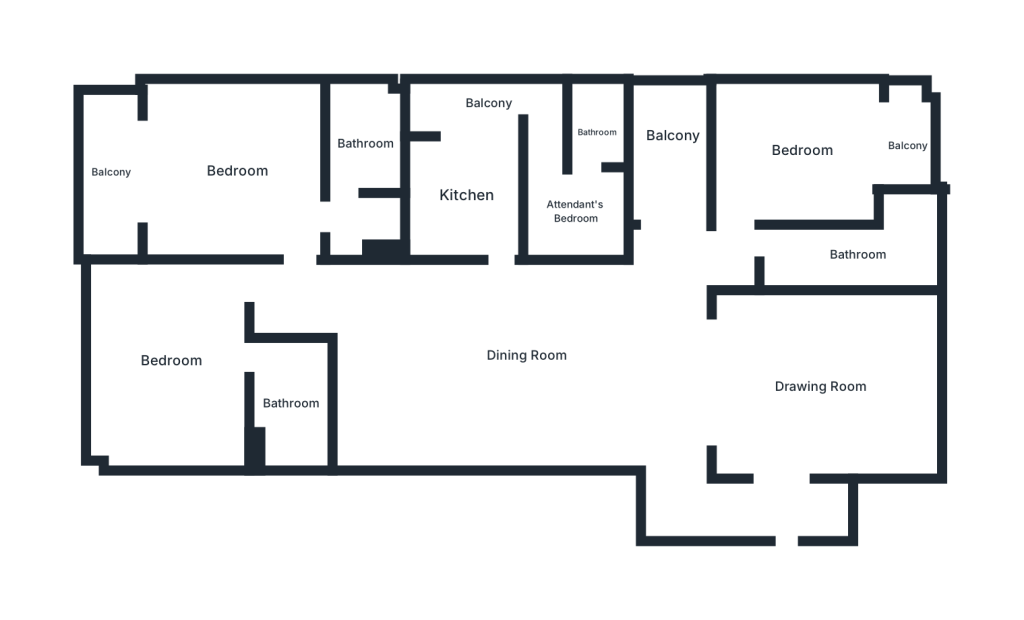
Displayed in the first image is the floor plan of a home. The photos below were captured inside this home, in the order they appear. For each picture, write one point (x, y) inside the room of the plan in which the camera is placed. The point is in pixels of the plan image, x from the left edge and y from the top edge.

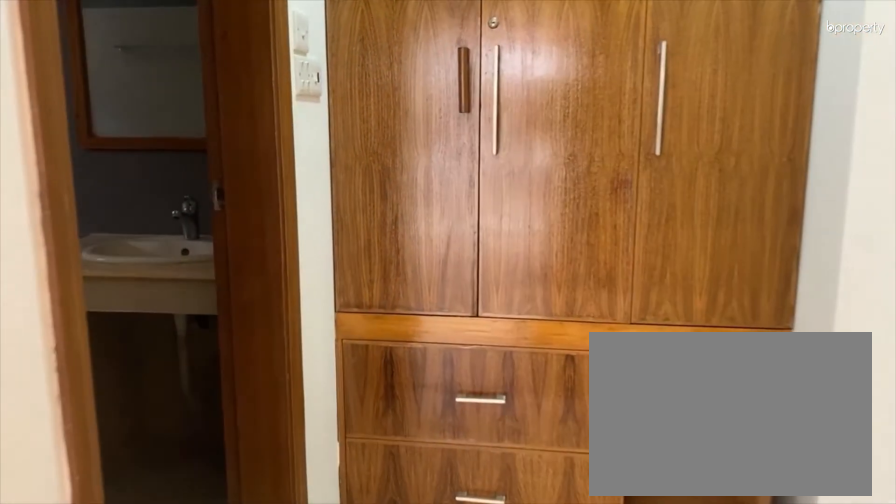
(342, 199)
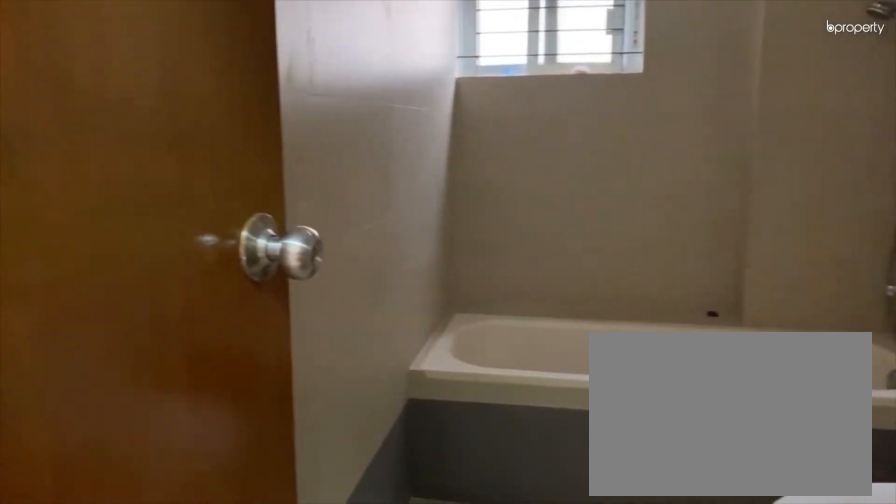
(364, 143)
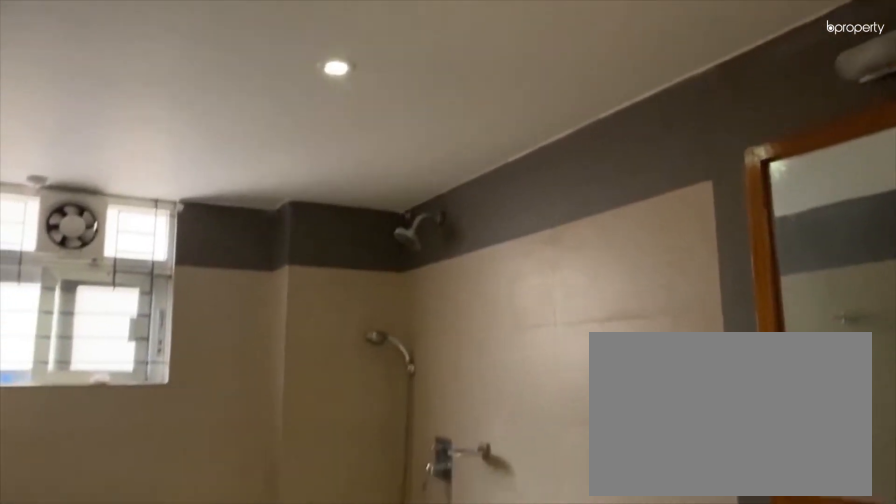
(364, 143)
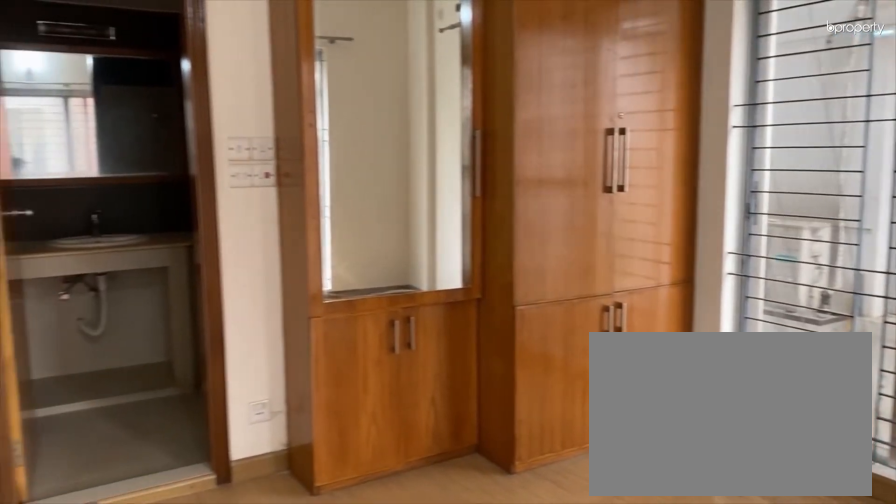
(168, 361)
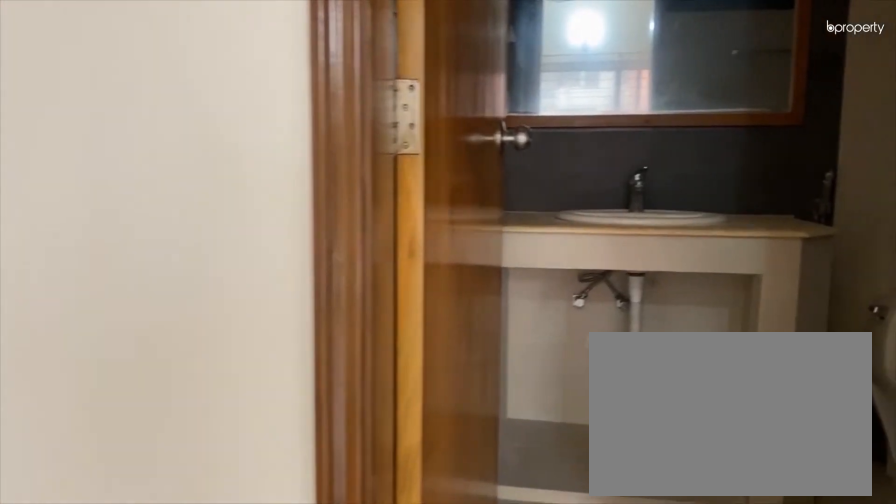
(289, 404)
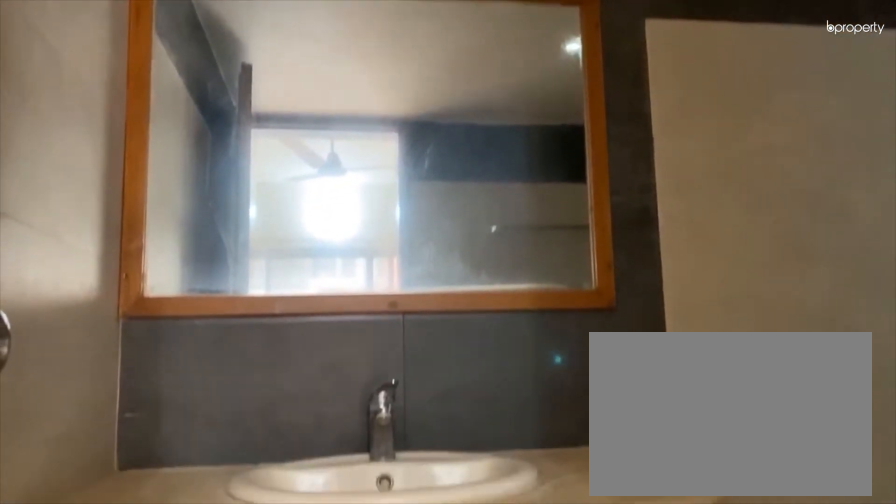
(289, 404)
